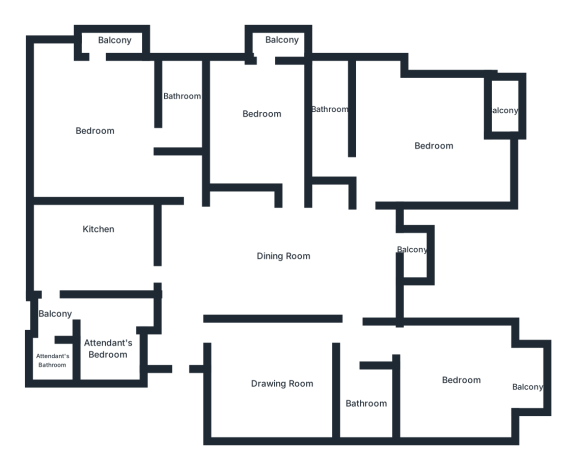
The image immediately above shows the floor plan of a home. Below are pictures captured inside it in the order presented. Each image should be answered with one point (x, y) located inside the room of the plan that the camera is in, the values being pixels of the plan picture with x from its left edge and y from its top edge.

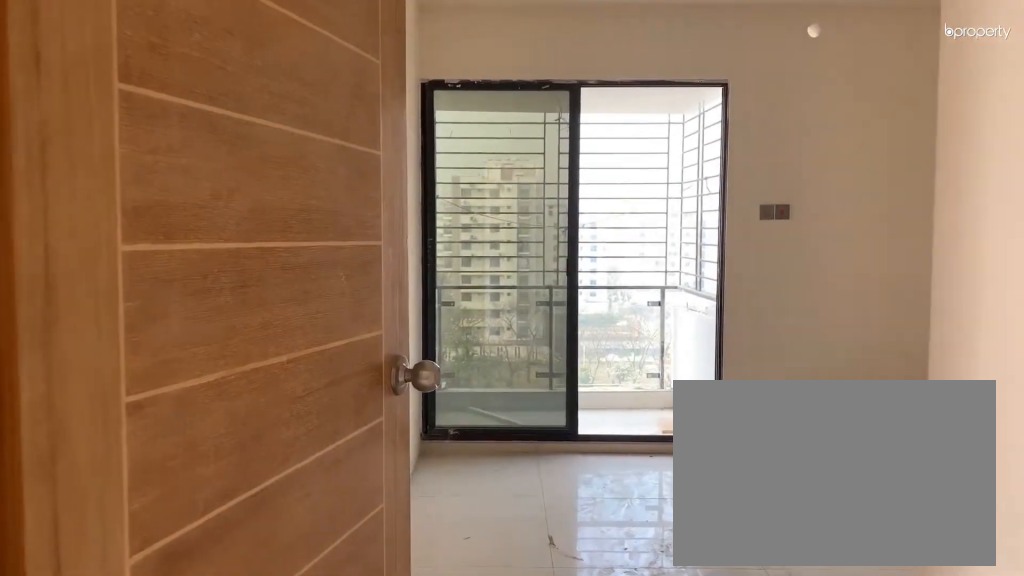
(284, 188)
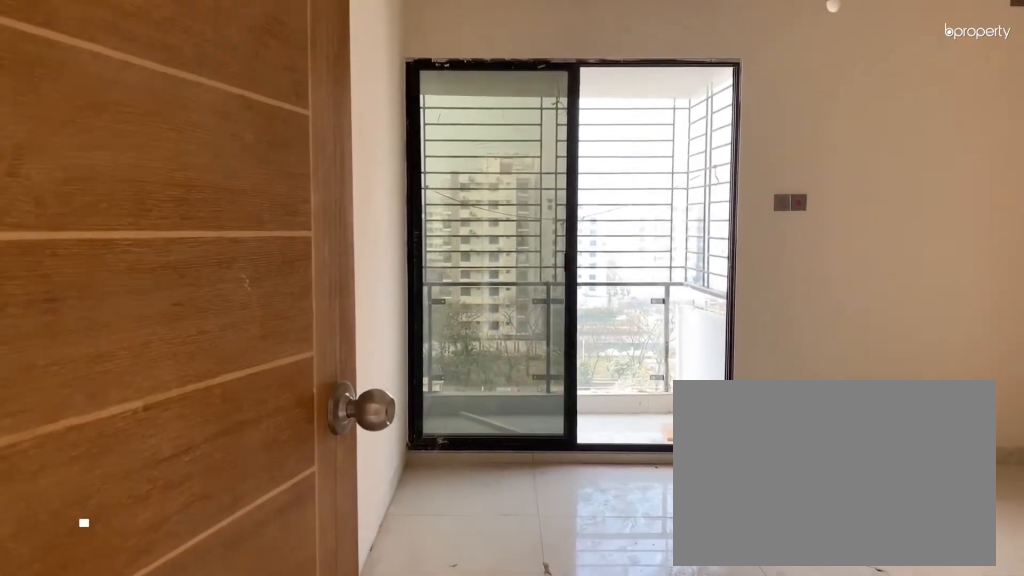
(284, 188)
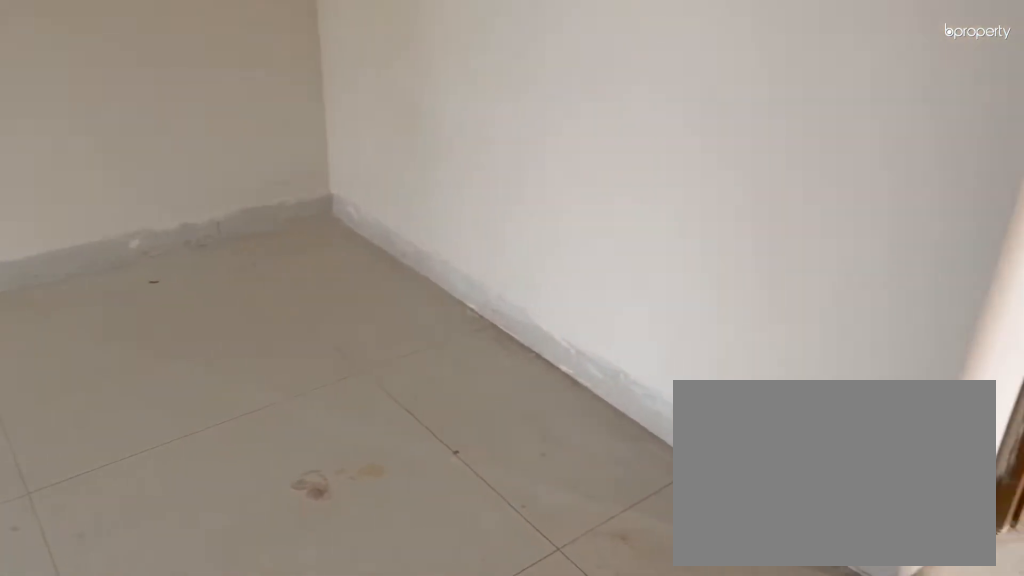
(262, 119)
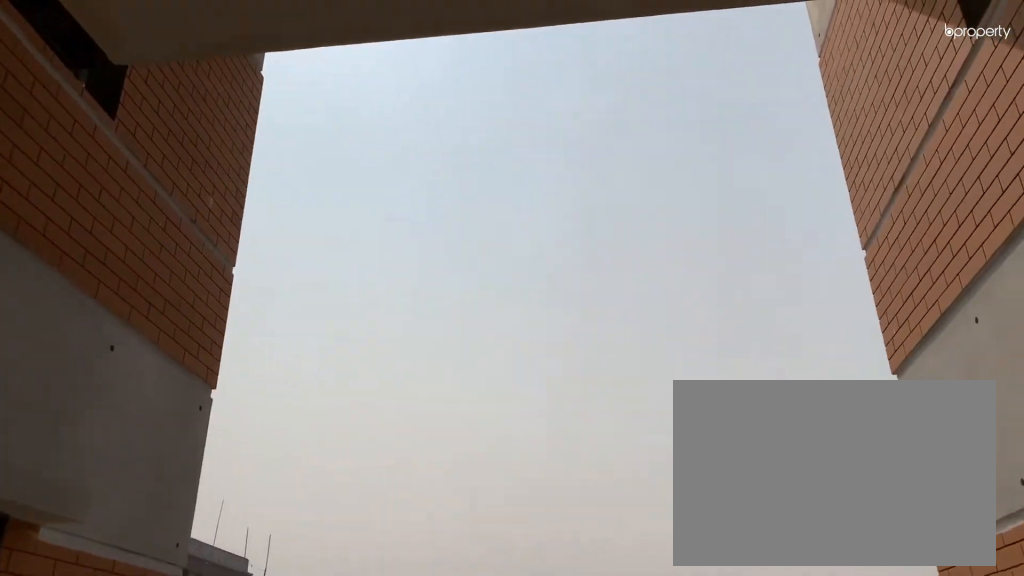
(417, 257)
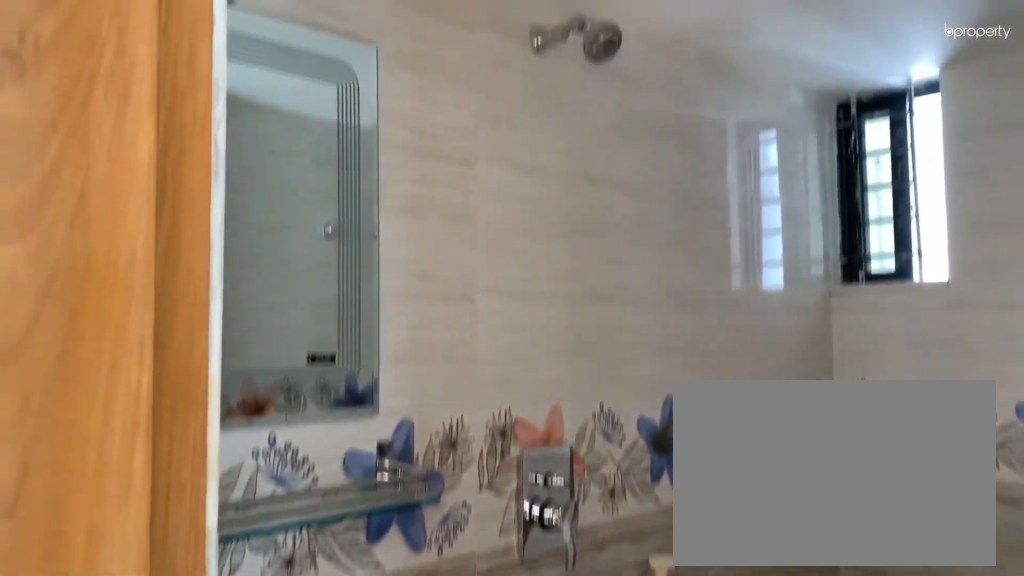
(369, 405)
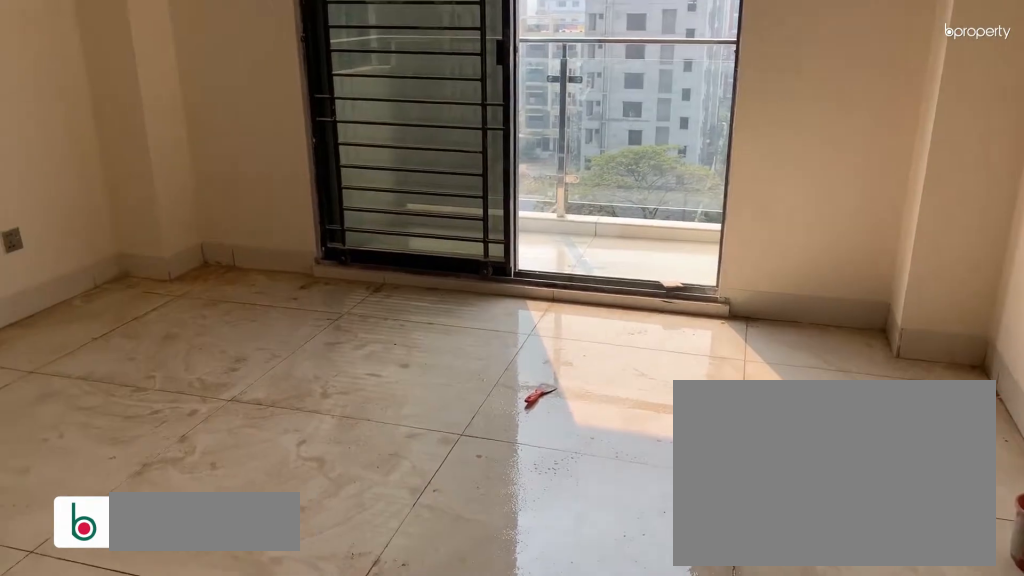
(459, 379)
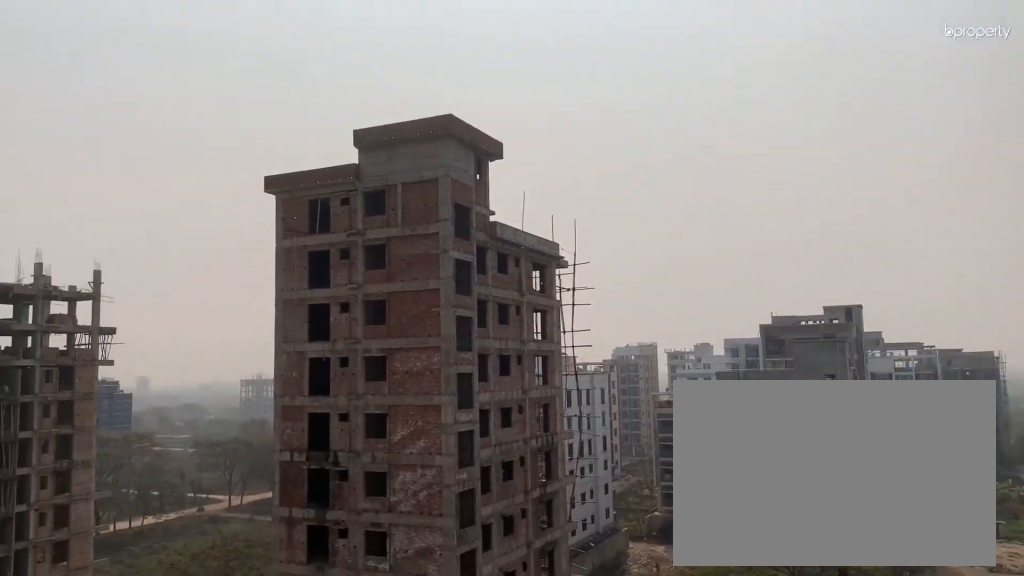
(529, 389)
